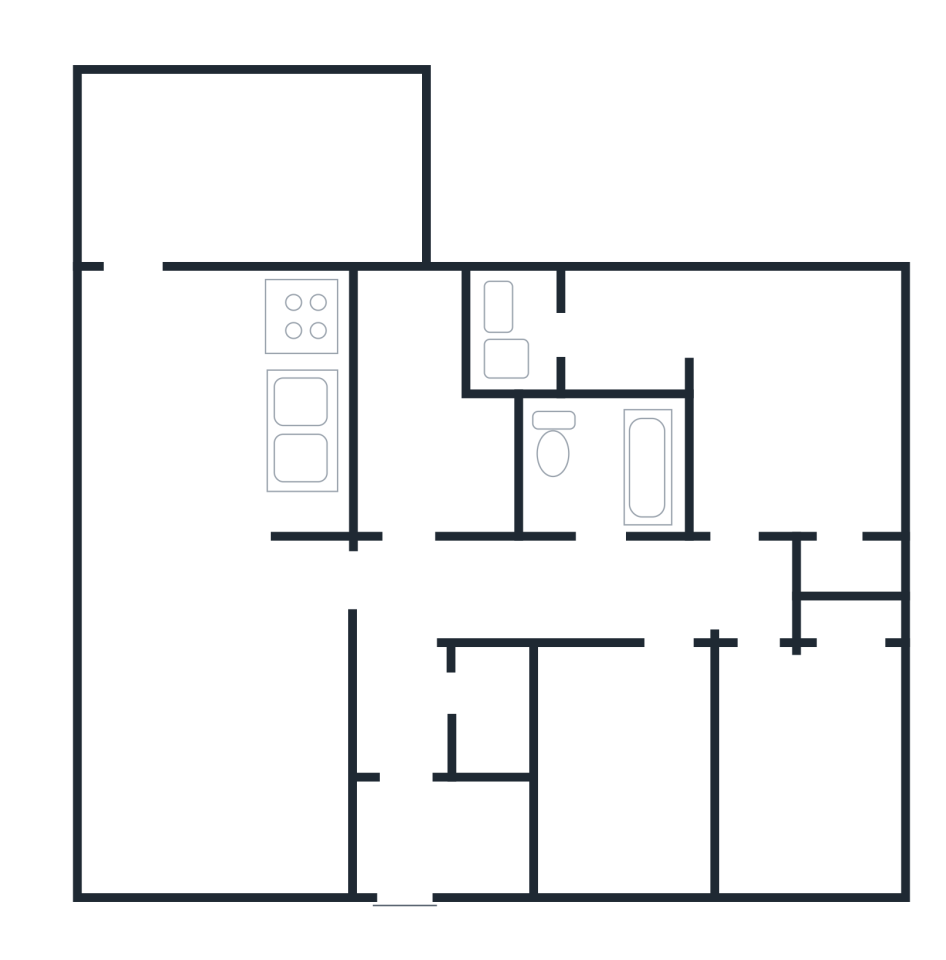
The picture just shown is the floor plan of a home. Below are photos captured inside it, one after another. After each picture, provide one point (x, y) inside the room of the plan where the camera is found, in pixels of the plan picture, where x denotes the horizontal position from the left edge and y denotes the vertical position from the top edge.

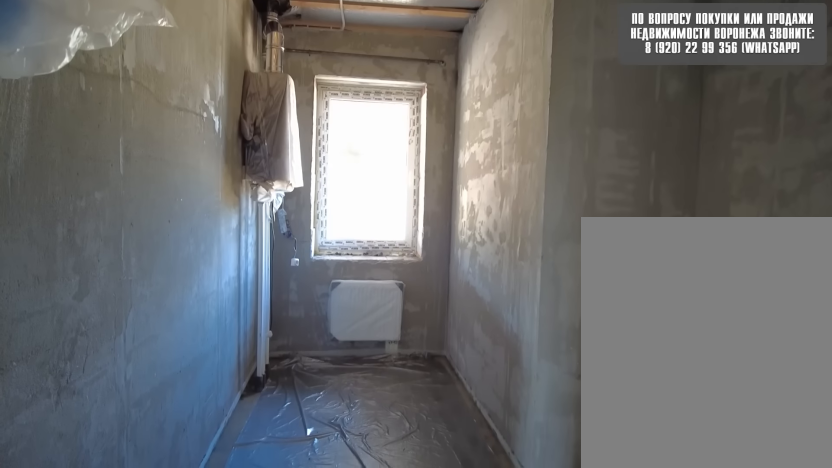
(443, 477)
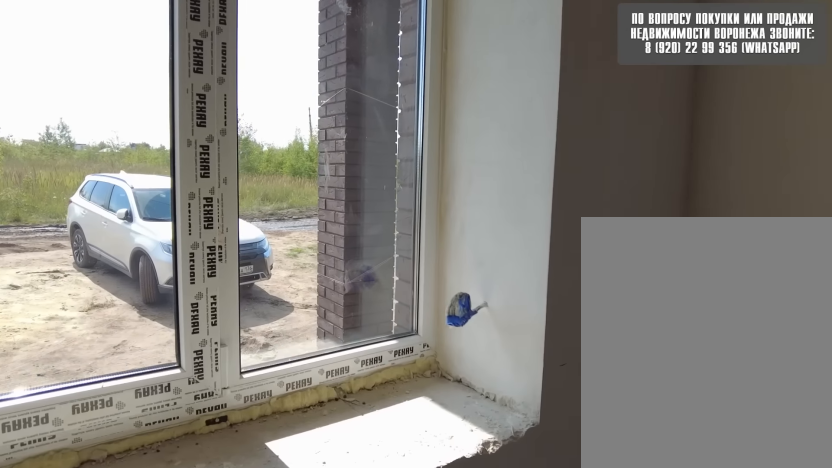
(654, 758)
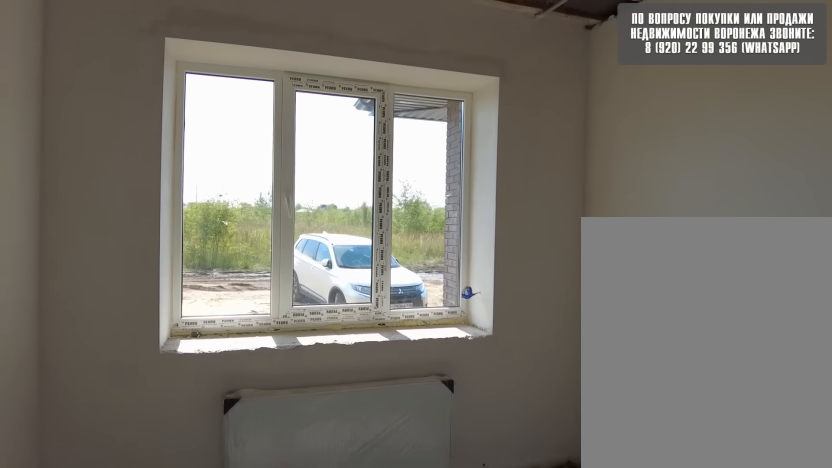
(654, 762)
